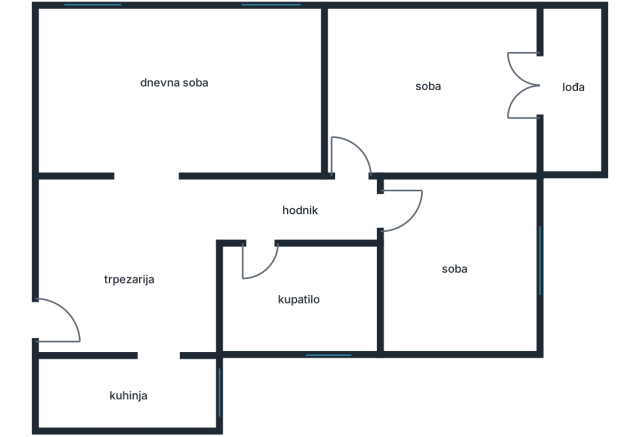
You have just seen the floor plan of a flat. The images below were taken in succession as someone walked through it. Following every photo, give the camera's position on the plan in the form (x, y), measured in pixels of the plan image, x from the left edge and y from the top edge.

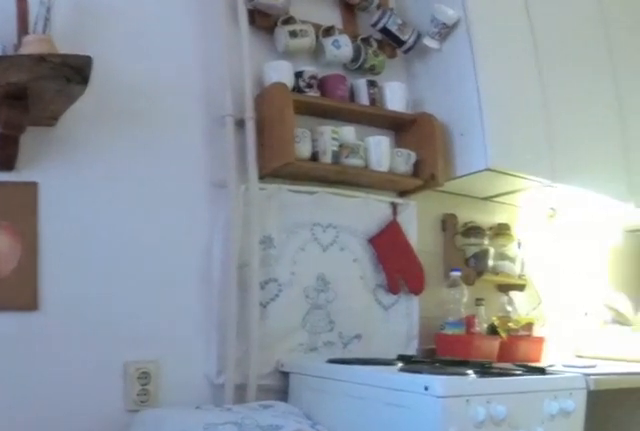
(161, 363)
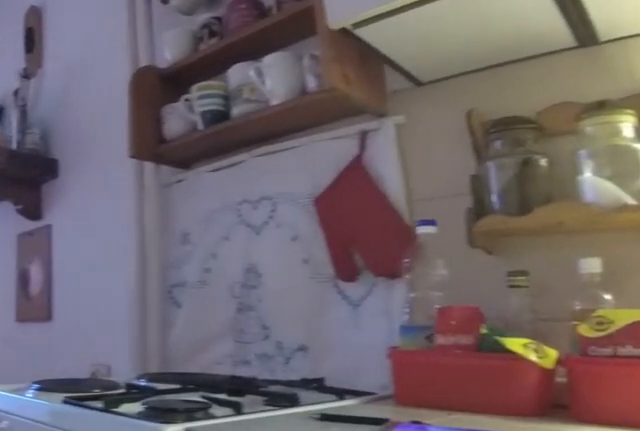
(56, 380)
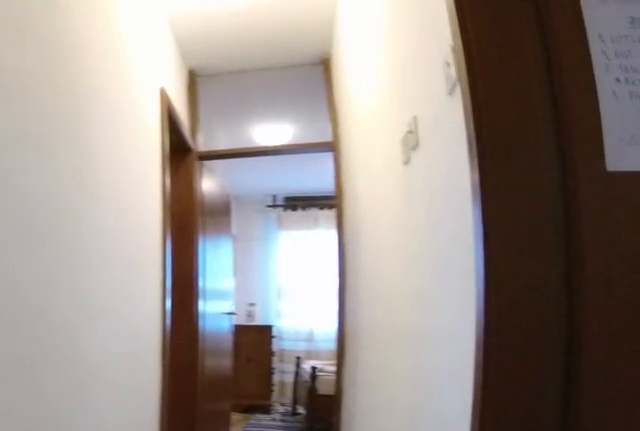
(189, 211)
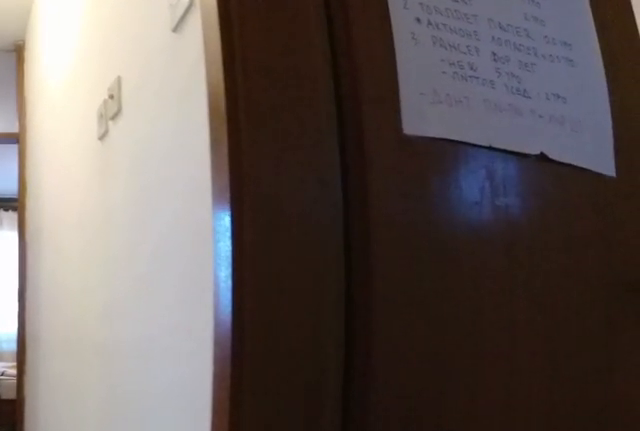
(212, 212)
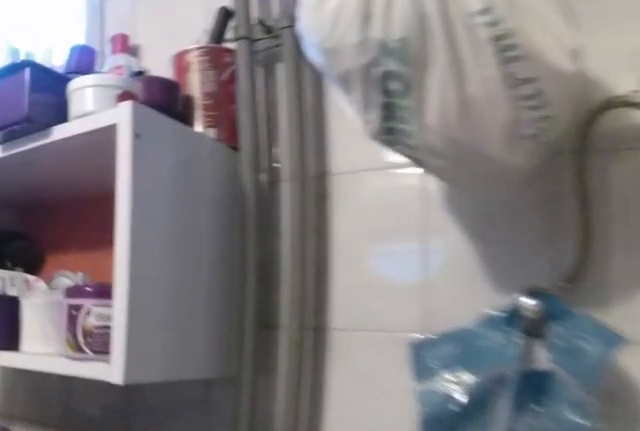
(259, 292)
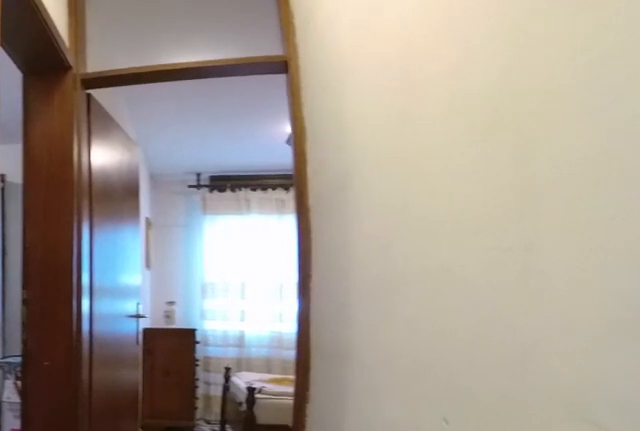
(263, 215)
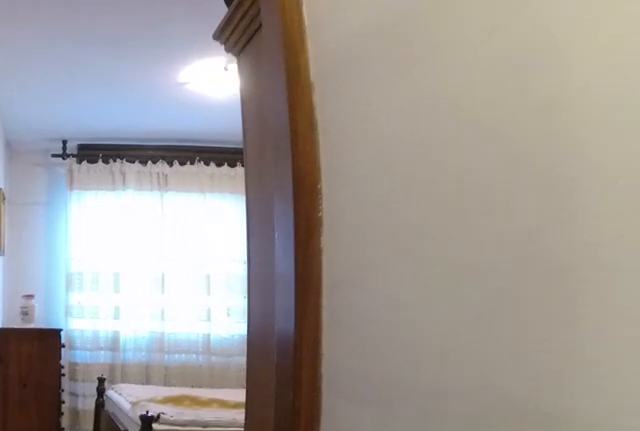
(303, 215)
